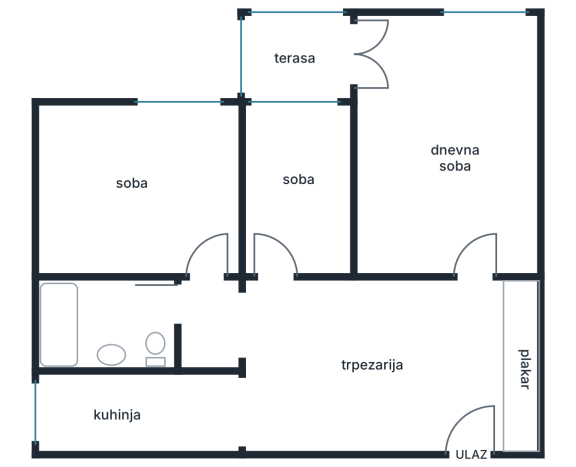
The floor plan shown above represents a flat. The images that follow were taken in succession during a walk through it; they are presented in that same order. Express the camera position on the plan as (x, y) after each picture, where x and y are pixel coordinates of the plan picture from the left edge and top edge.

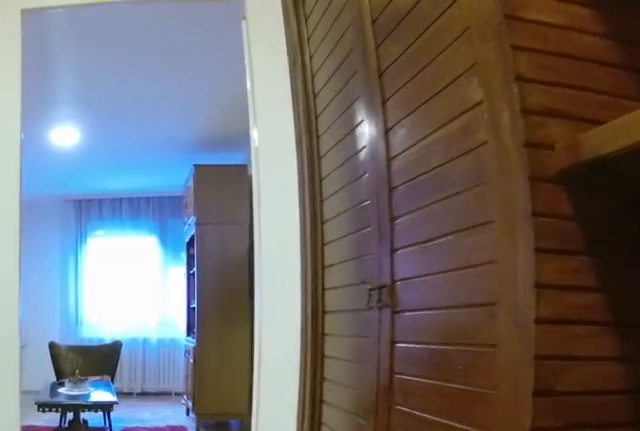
(467, 382)
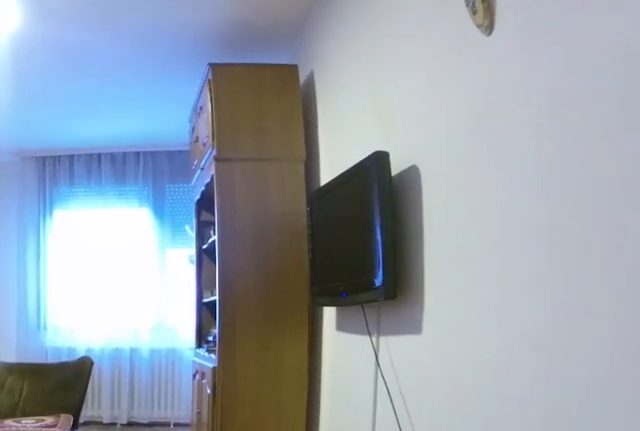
(467, 268)
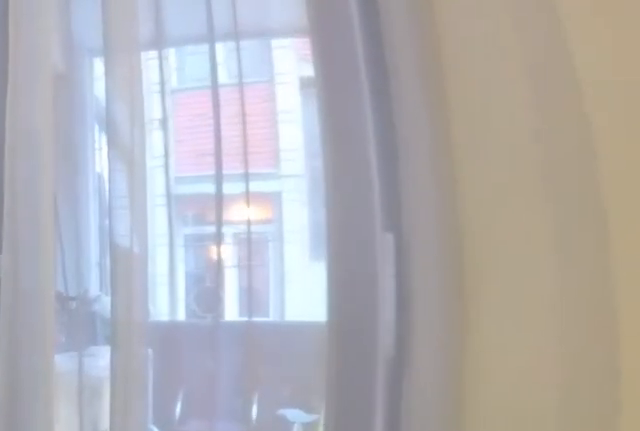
(429, 54)
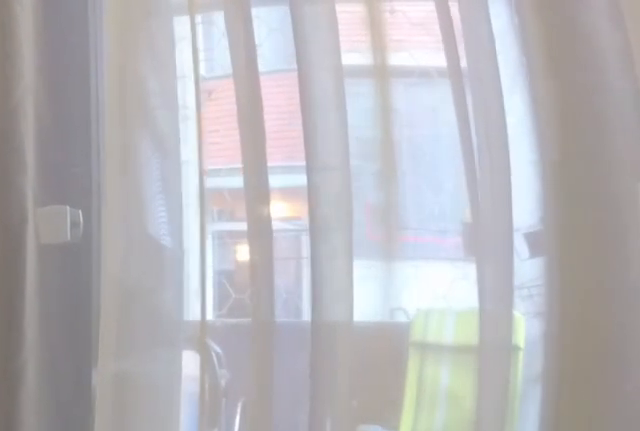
(409, 50)
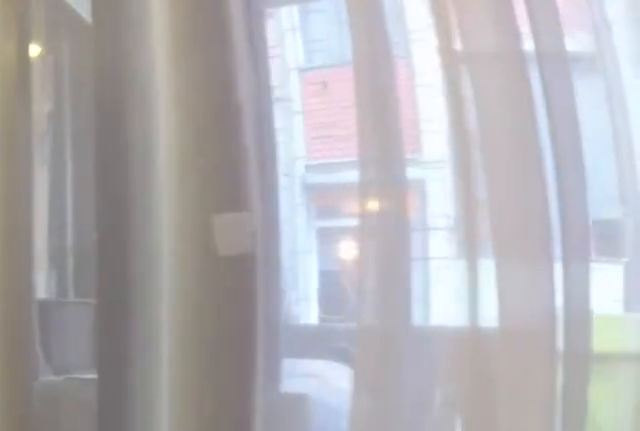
(406, 46)
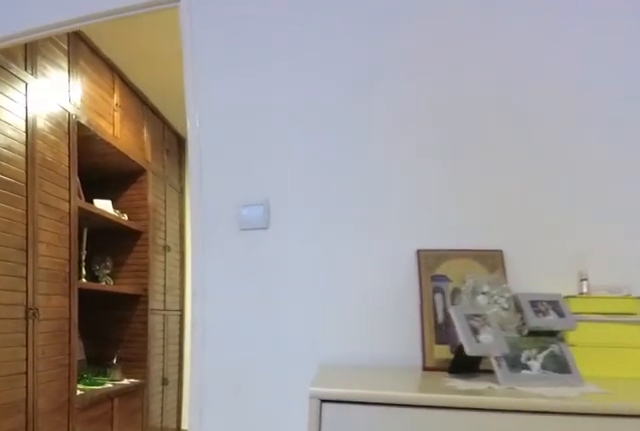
(430, 158)
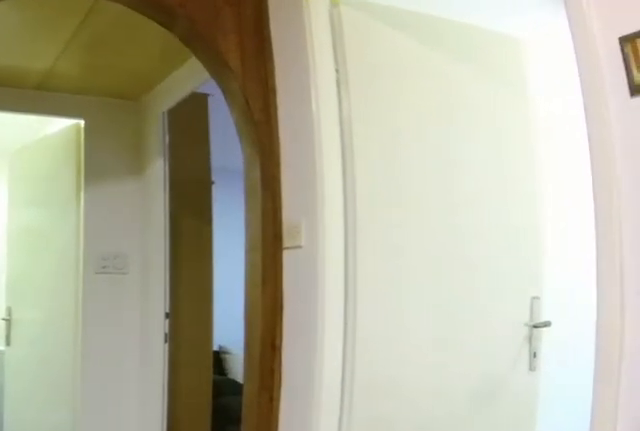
(360, 298)
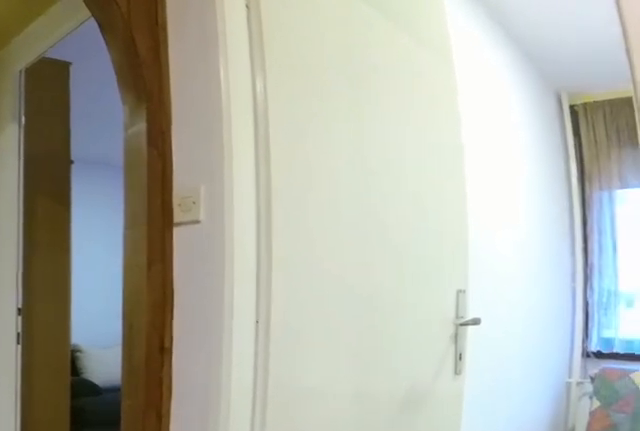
(332, 306)
